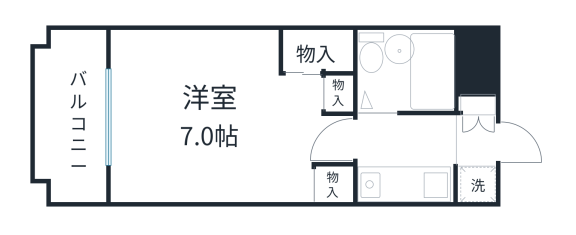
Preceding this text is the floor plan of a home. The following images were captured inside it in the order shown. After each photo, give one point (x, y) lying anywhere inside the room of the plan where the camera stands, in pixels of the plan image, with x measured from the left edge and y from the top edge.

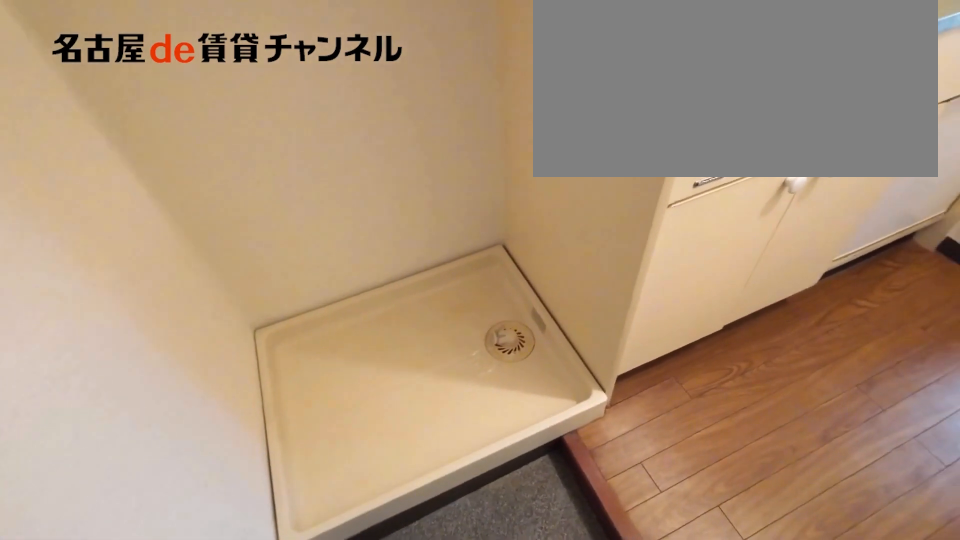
(475, 183)
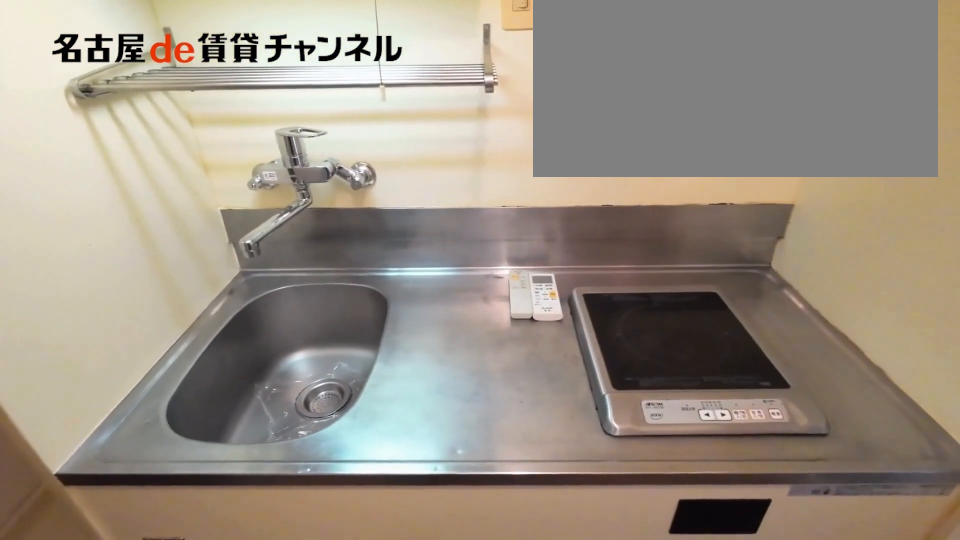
(403, 185)
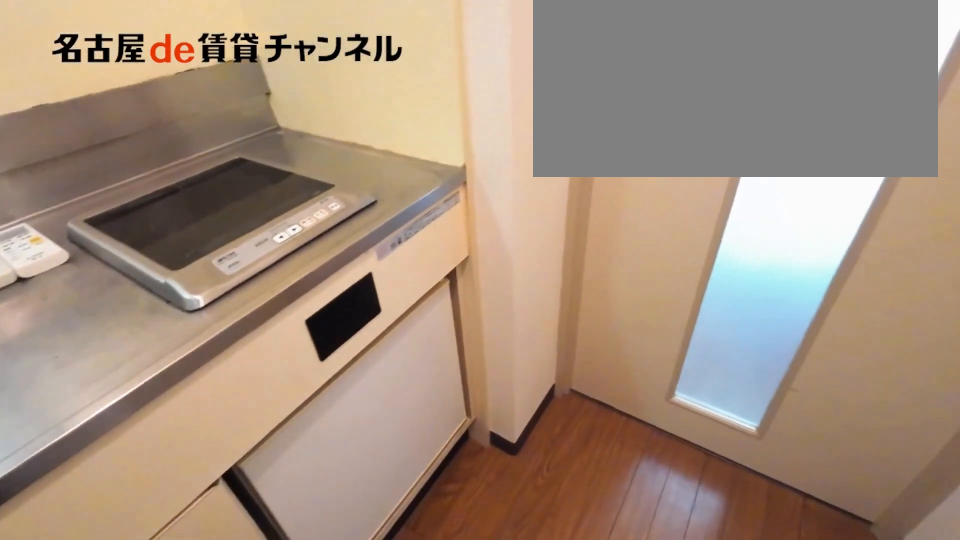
(403, 185)
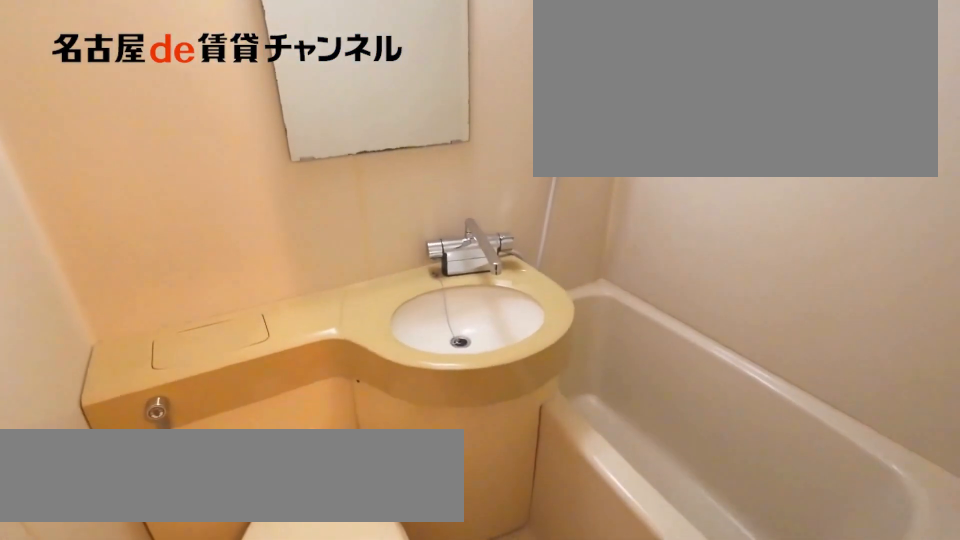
(407, 70)
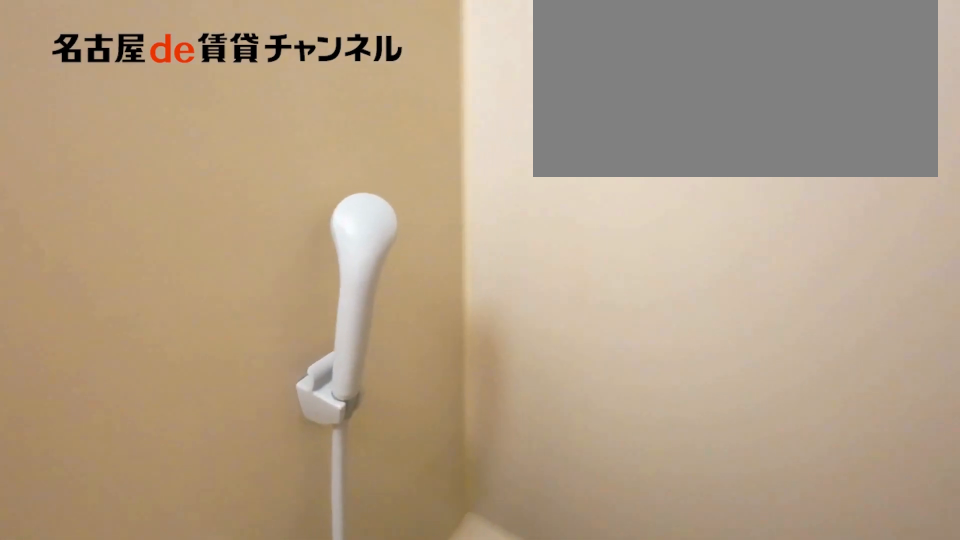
(407, 70)
